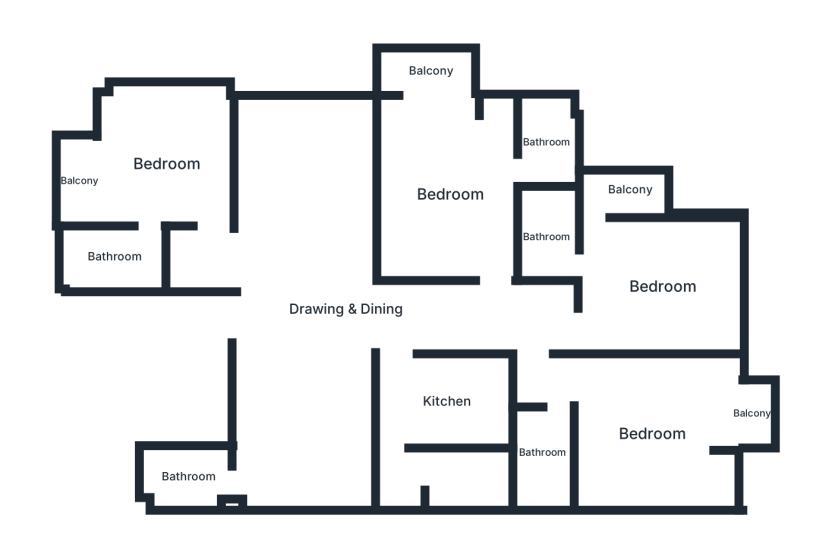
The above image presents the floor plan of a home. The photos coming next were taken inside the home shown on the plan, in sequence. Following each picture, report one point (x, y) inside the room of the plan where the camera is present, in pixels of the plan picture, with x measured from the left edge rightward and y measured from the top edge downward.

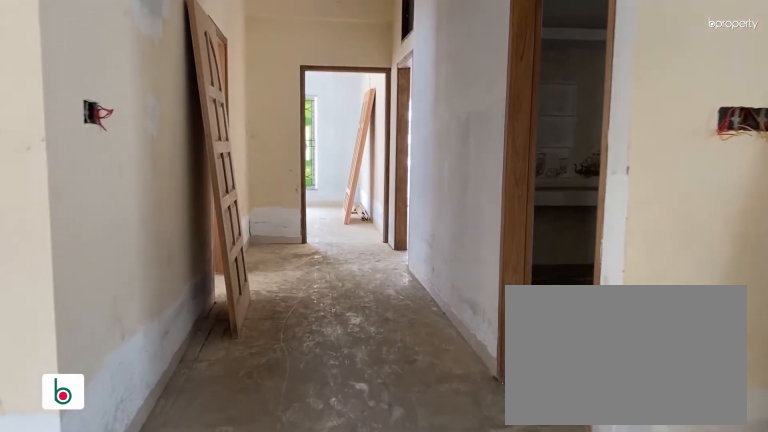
(346, 308)
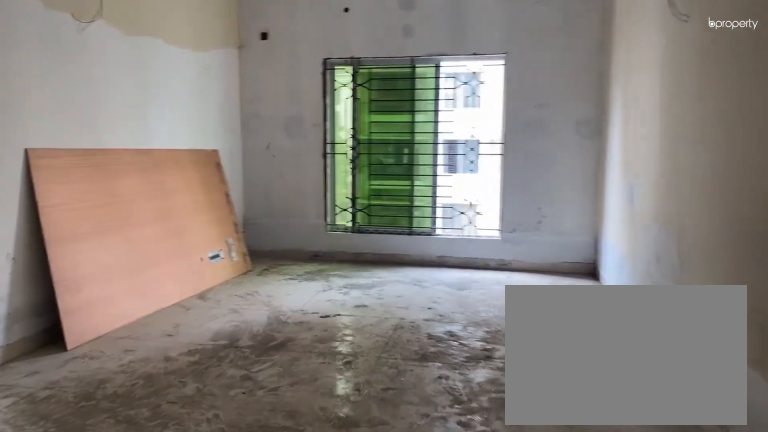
(346, 308)
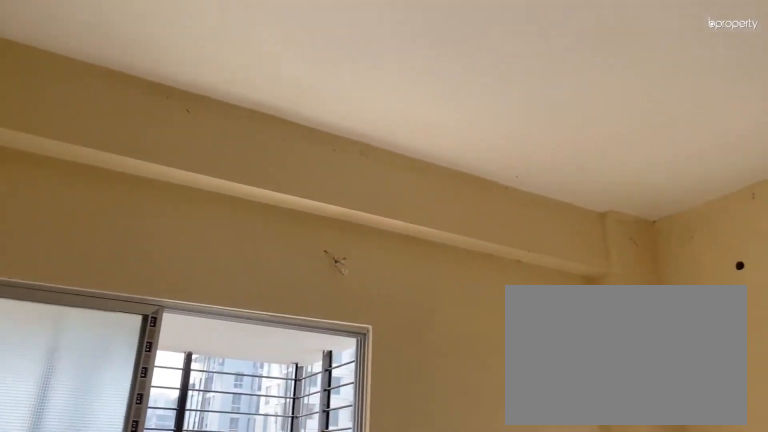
(167, 164)
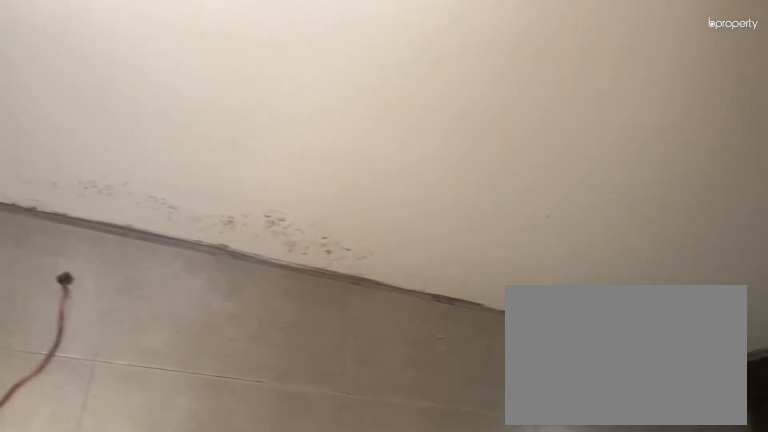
(114, 257)
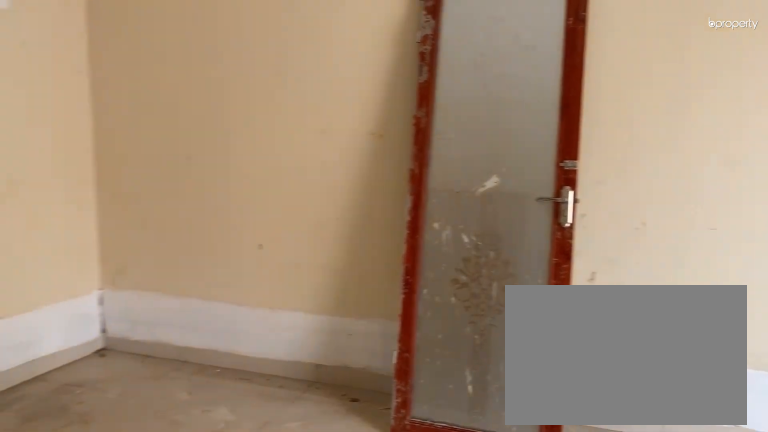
(449, 195)
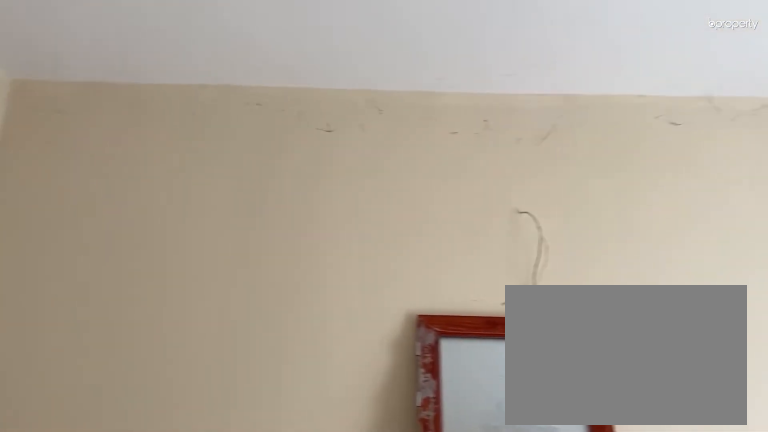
(449, 195)
